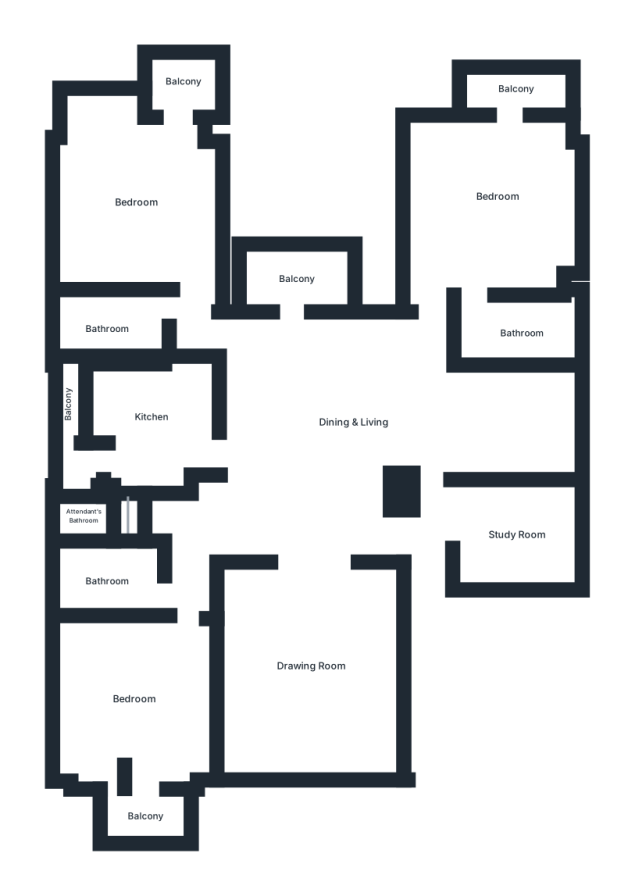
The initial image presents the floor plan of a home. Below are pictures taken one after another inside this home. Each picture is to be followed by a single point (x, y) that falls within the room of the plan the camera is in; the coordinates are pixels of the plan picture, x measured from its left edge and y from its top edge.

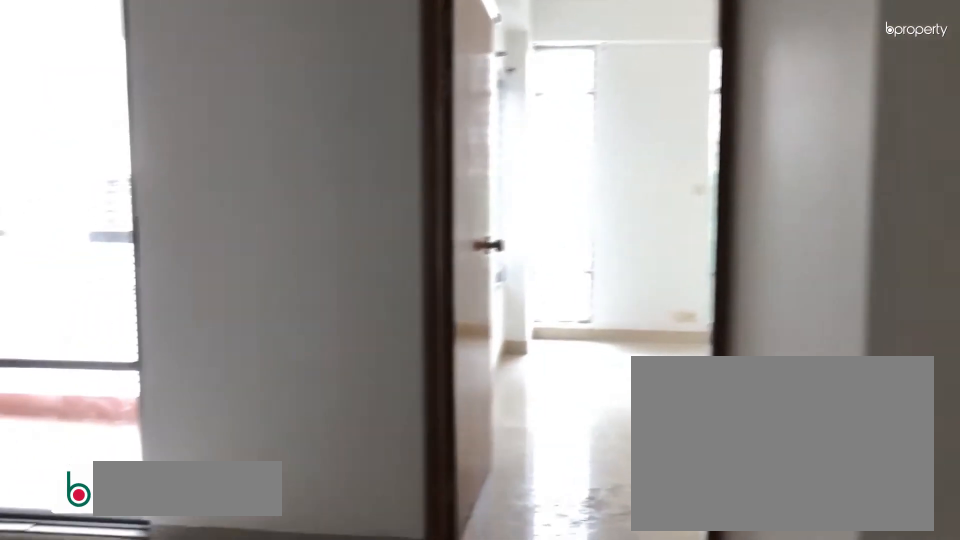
(392, 429)
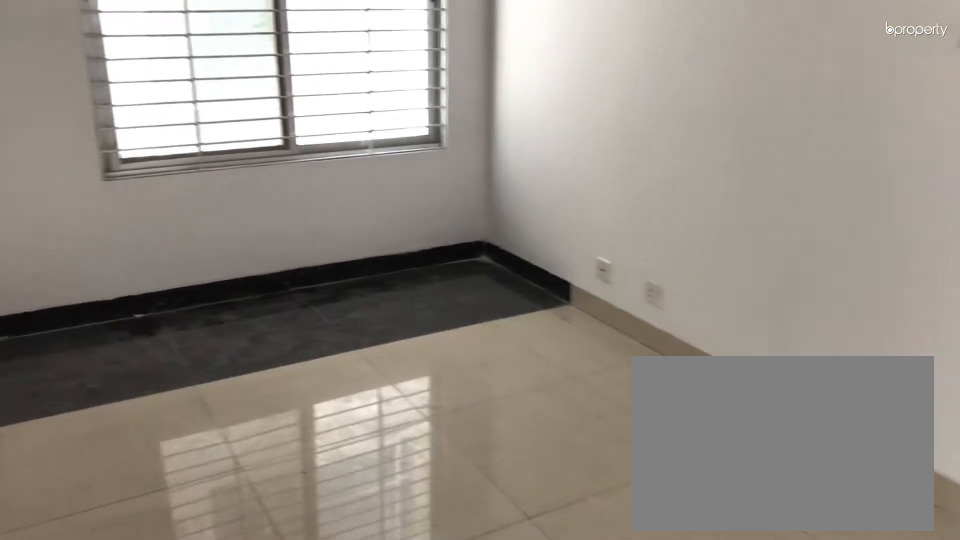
(392, 429)
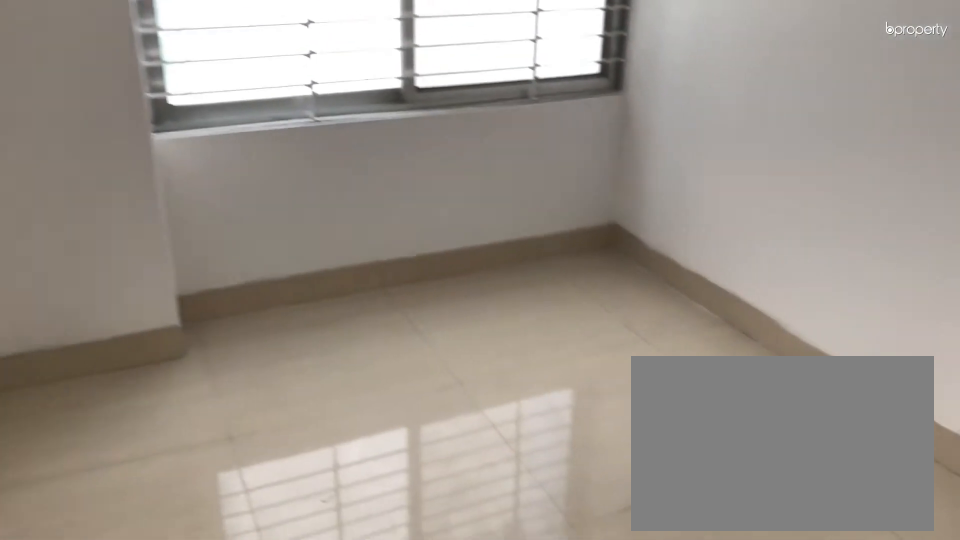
(509, 528)
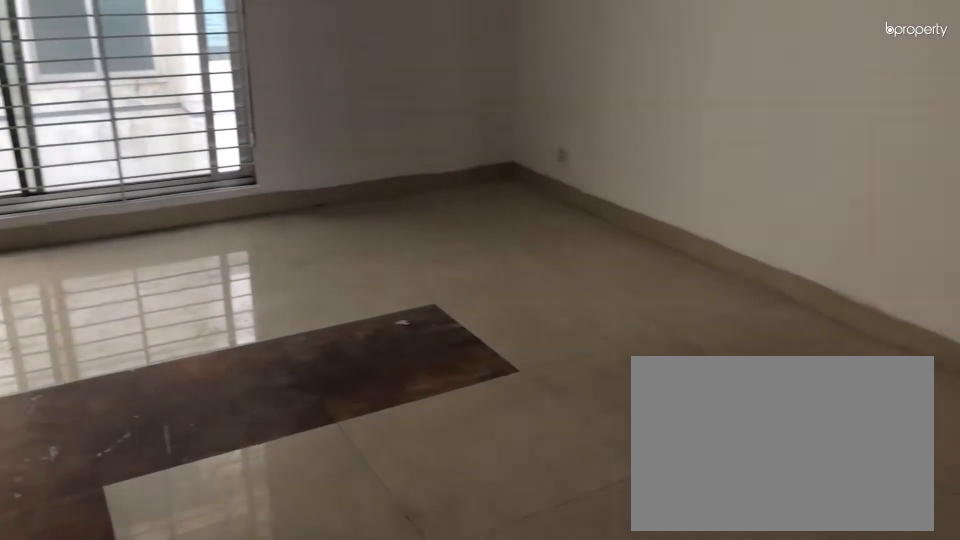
(306, 660)
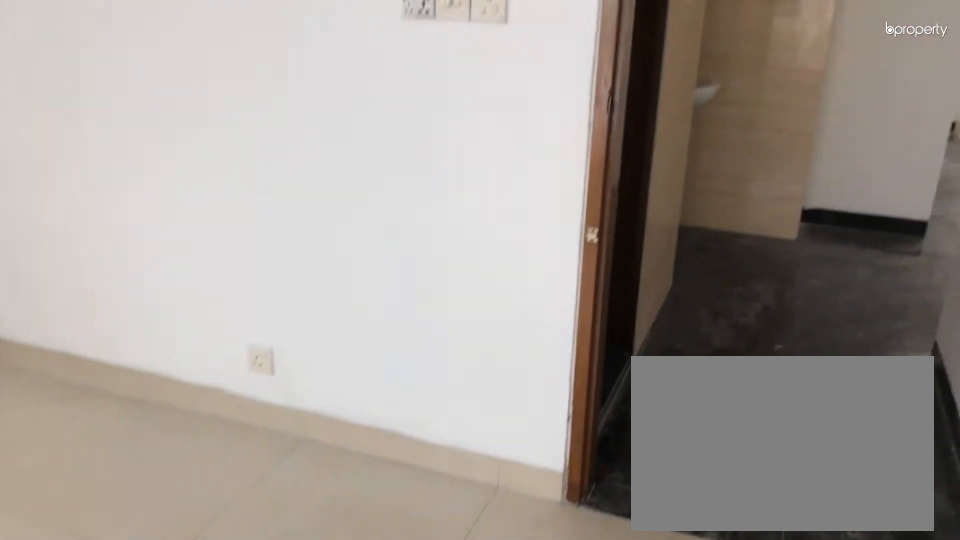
(134, 697)
